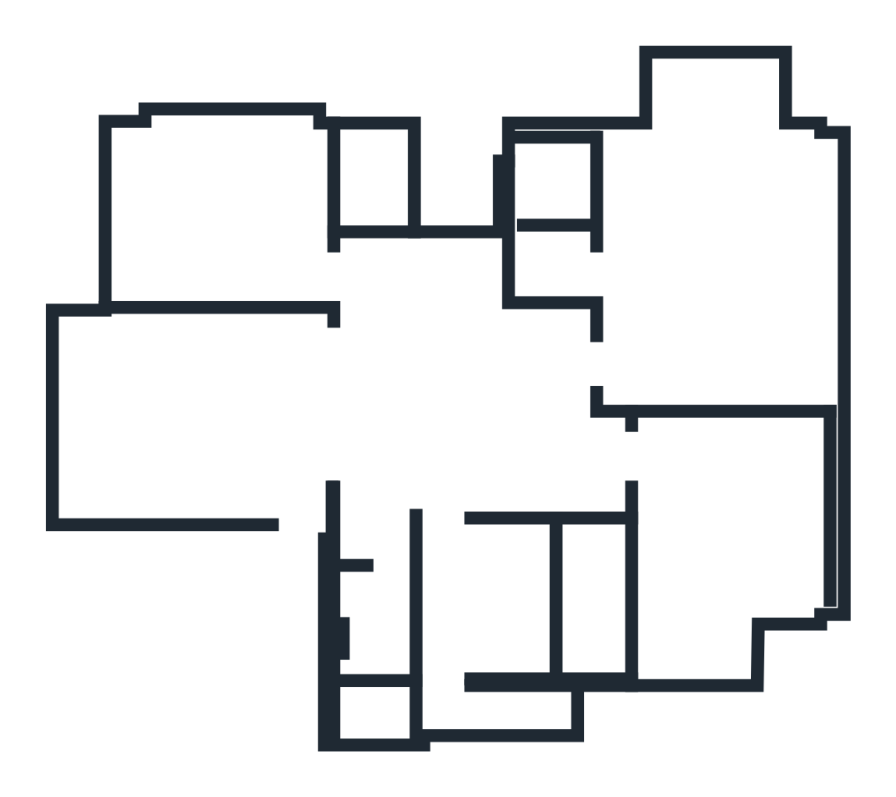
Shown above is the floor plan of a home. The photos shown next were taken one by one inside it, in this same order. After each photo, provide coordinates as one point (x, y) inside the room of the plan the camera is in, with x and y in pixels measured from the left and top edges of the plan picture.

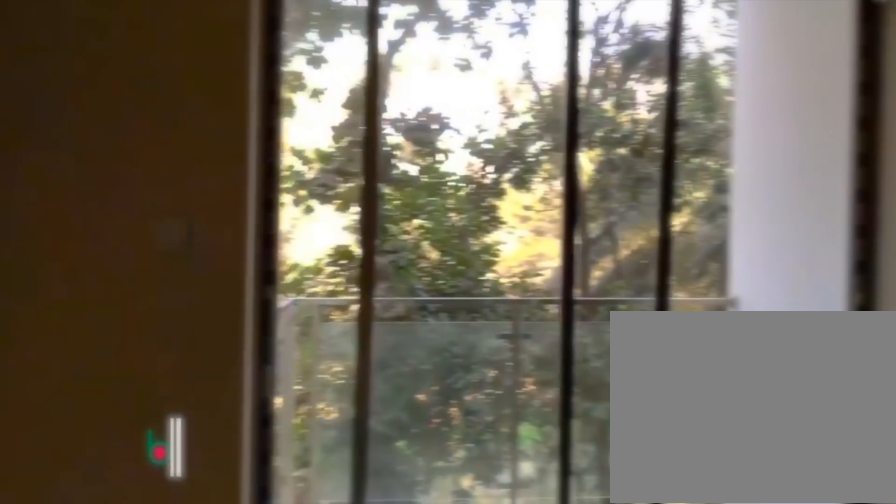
(728, 523)
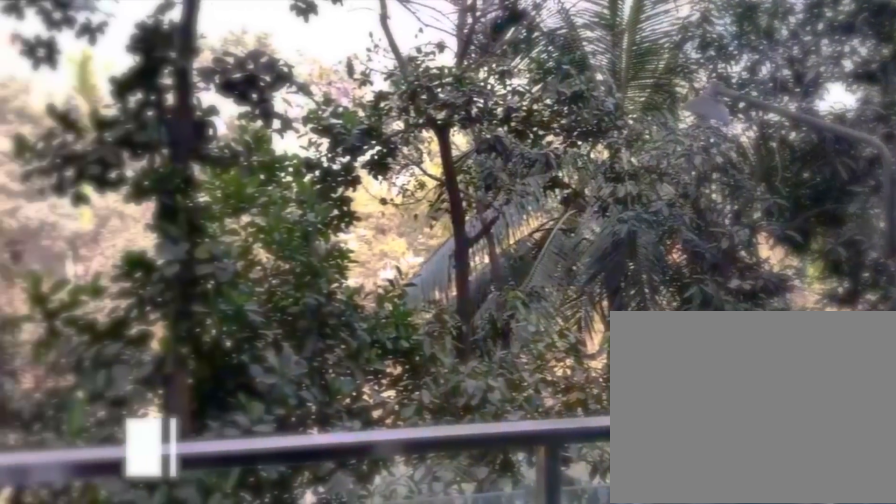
(688, 637)
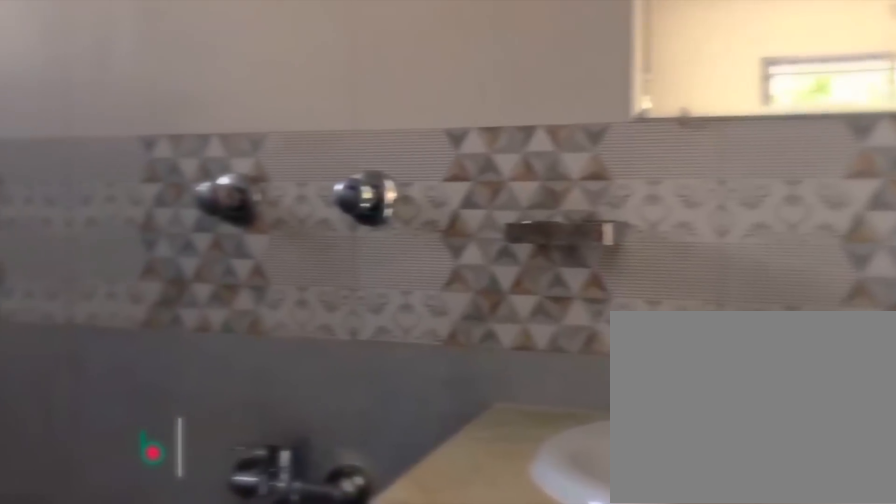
(589, 612)
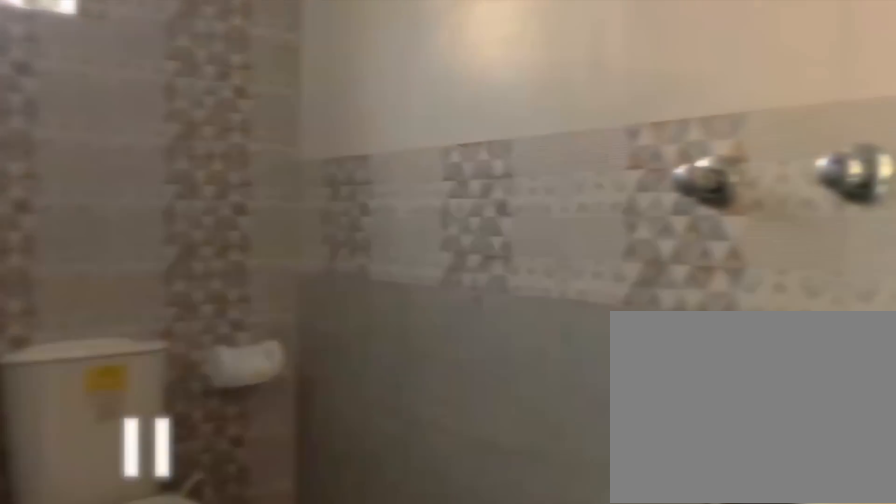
(584, 617)
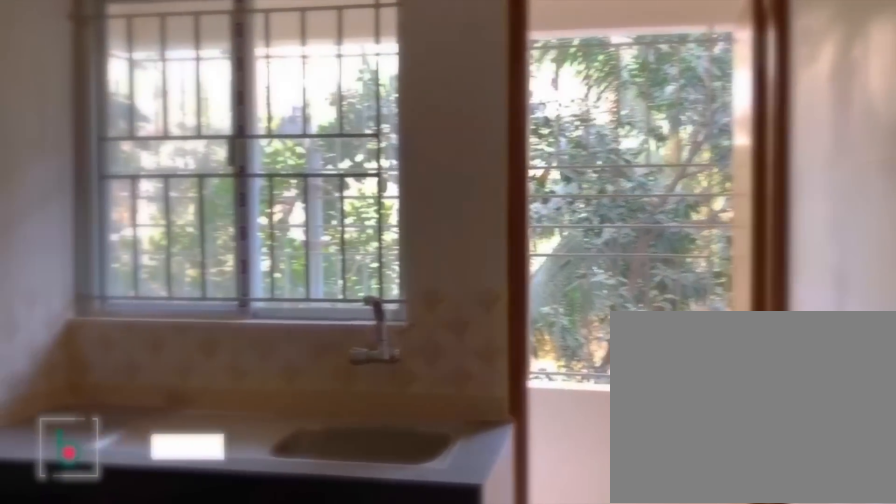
(480, 612)
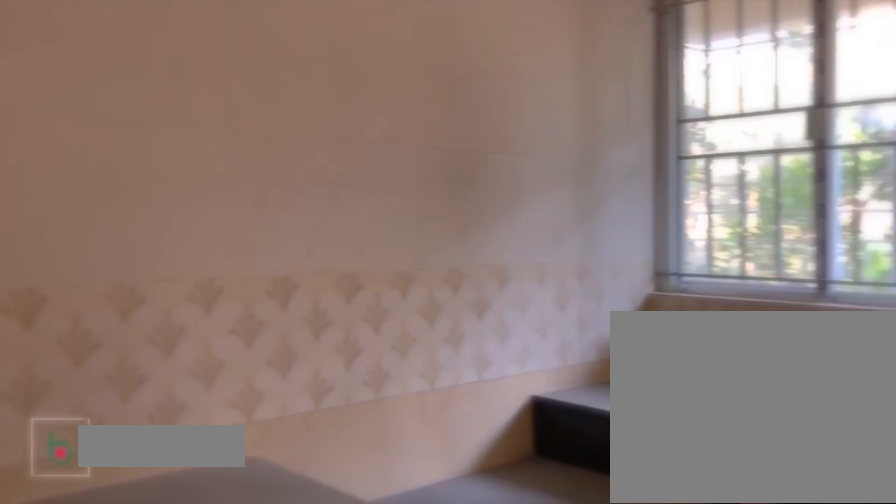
(480, 617)
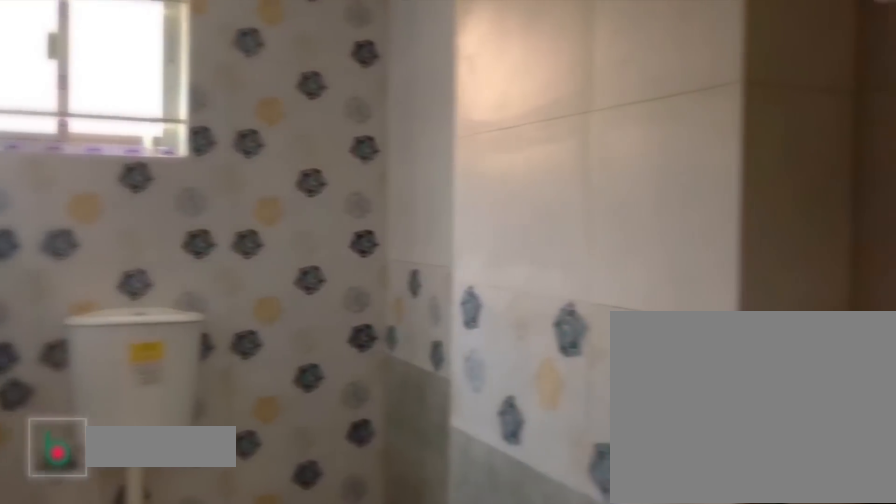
(371, 647)
